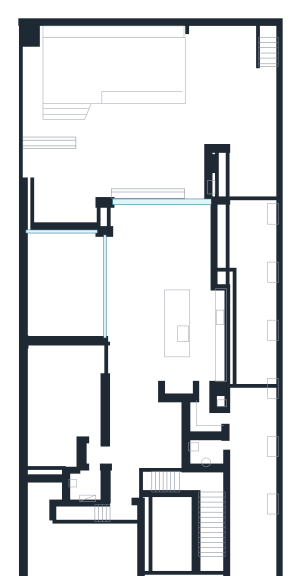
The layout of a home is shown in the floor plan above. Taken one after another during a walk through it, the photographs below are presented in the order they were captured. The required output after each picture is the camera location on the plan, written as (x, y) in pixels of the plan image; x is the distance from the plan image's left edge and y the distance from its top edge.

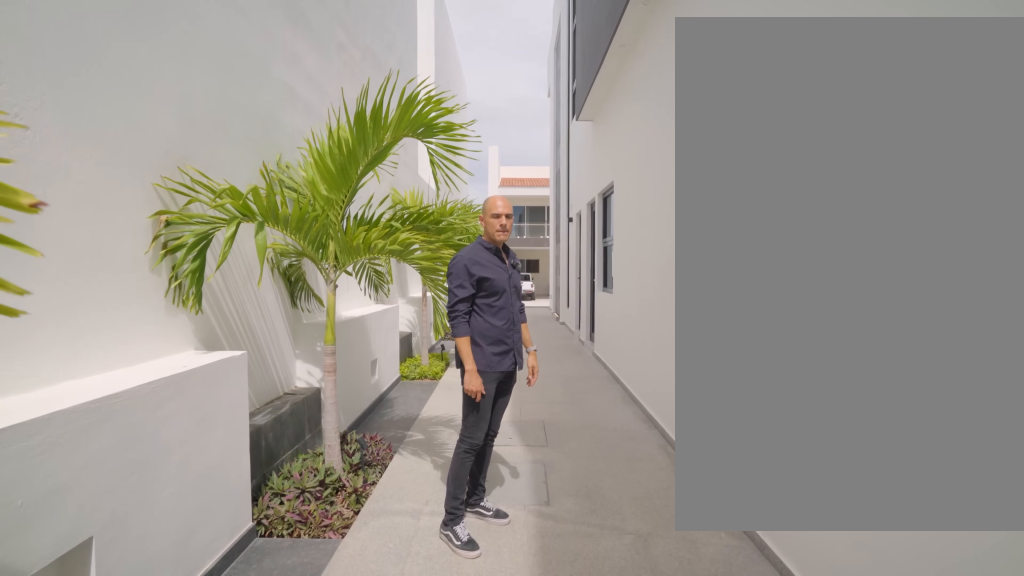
(254, 366)
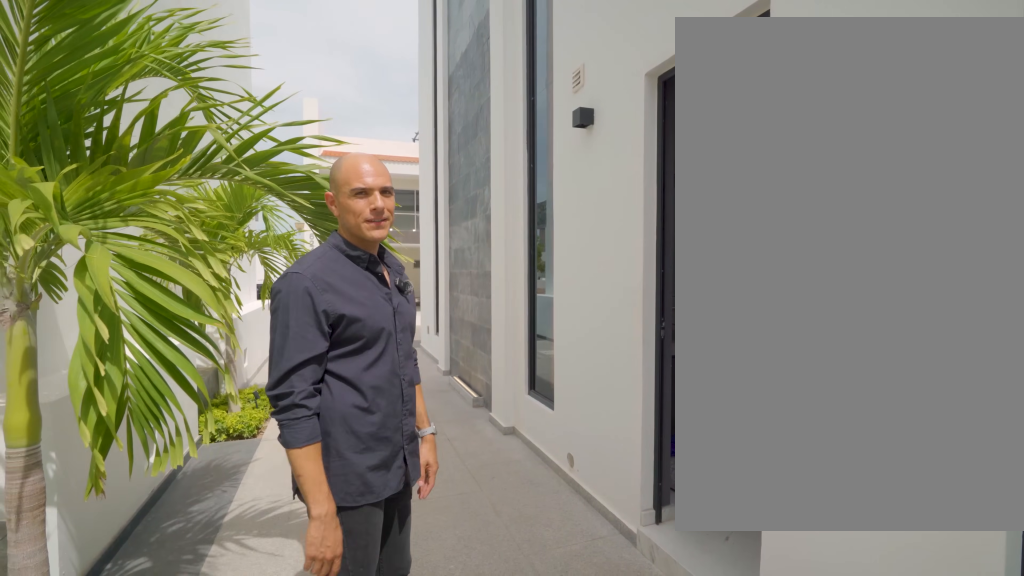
(250, 397)
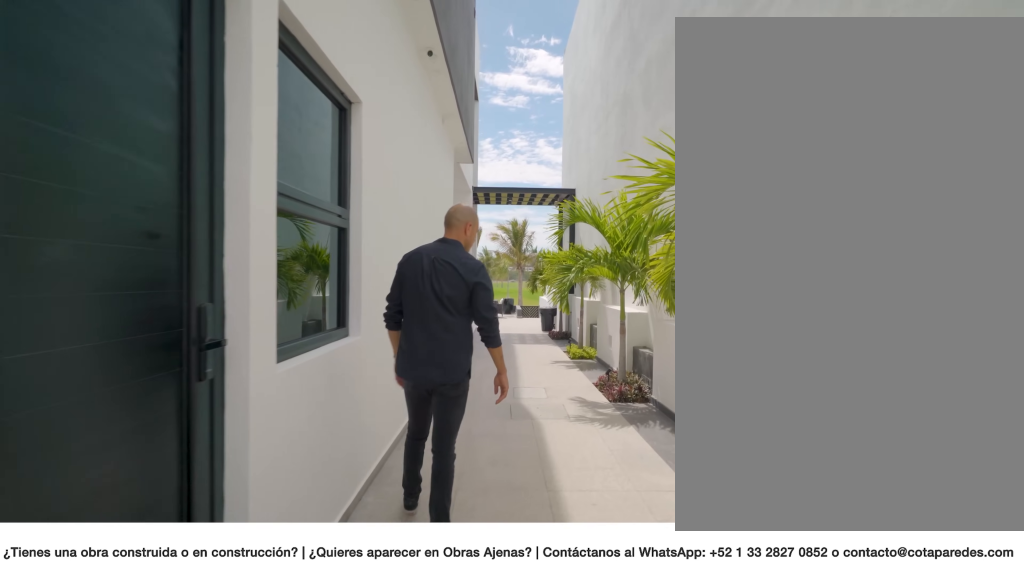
(256, 438)
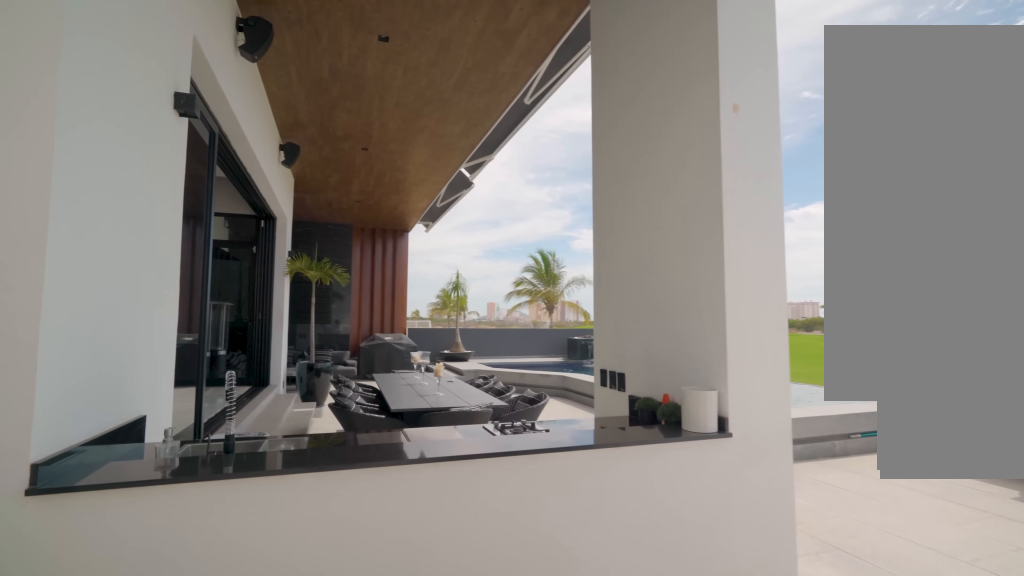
(249, 177)
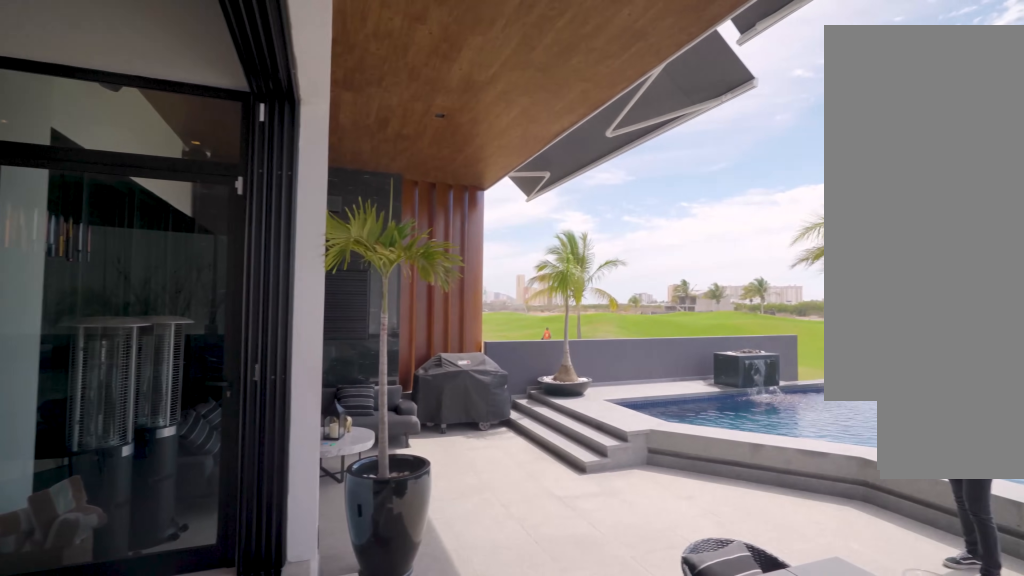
(147, 196)
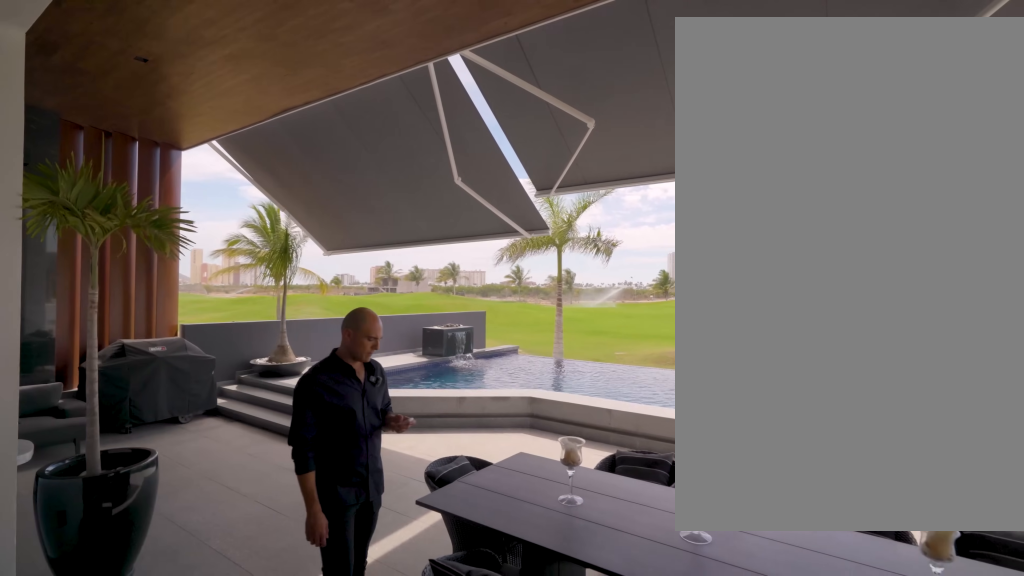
(150, 200)
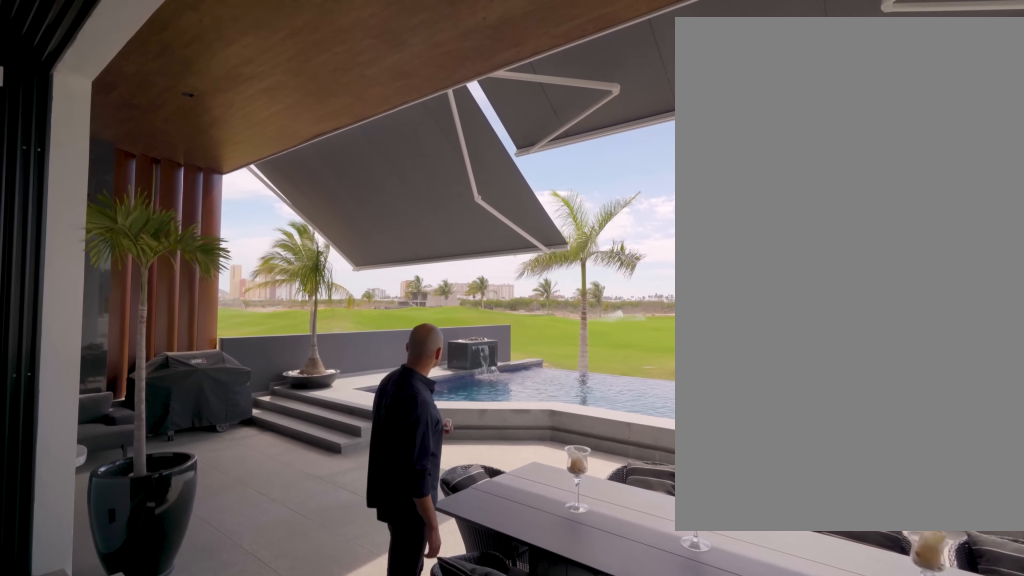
(150, 200)
